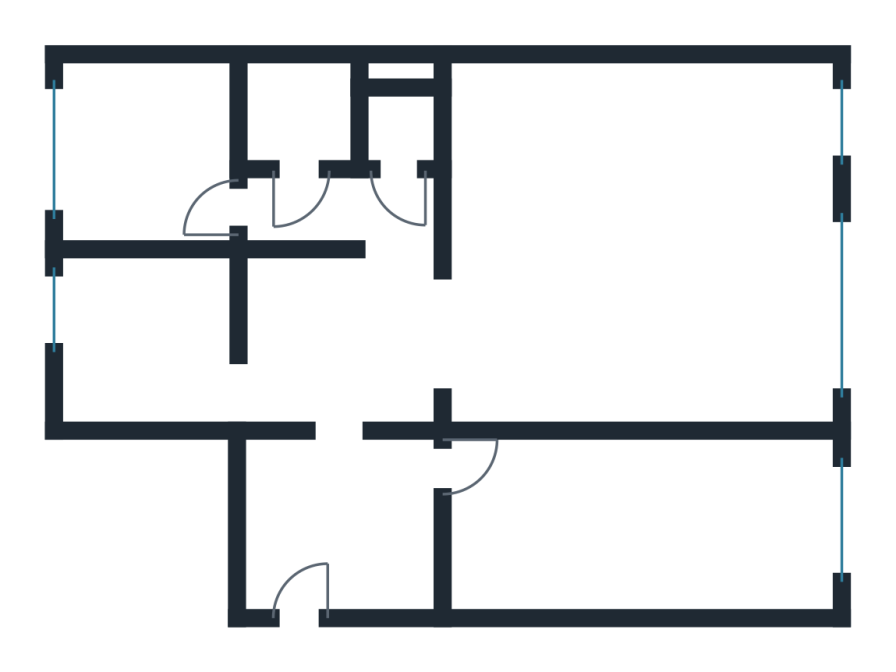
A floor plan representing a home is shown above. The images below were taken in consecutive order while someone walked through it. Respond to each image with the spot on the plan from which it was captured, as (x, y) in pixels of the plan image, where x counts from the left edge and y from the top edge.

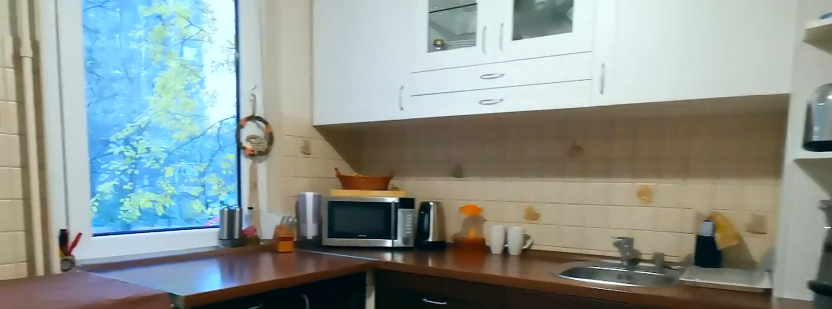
(150, 338)
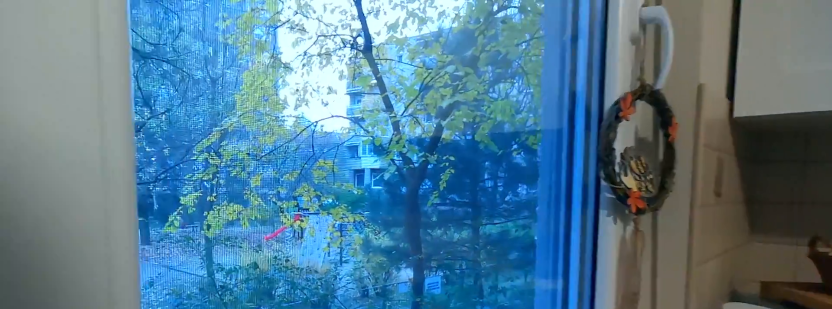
(67, 322)
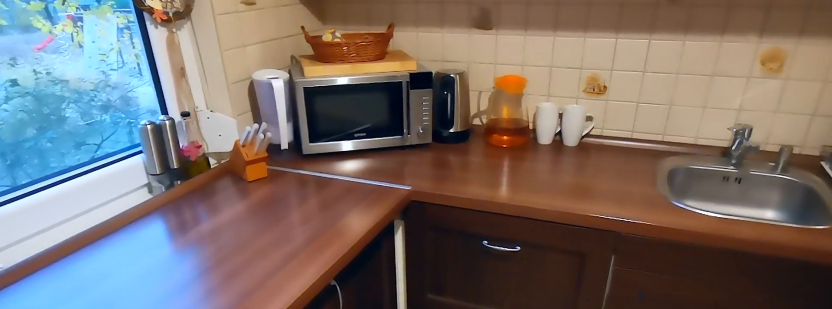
(158, 332)
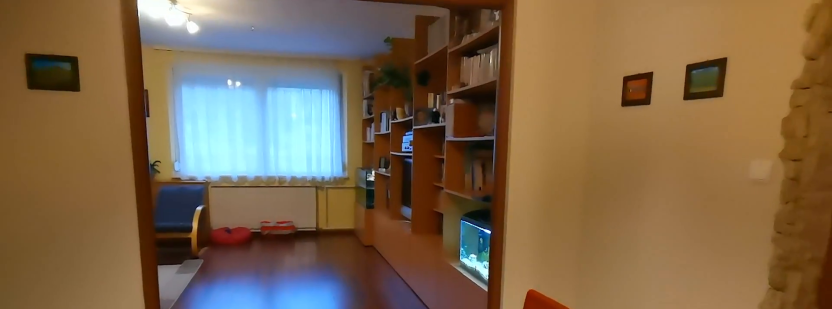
(377, 330)
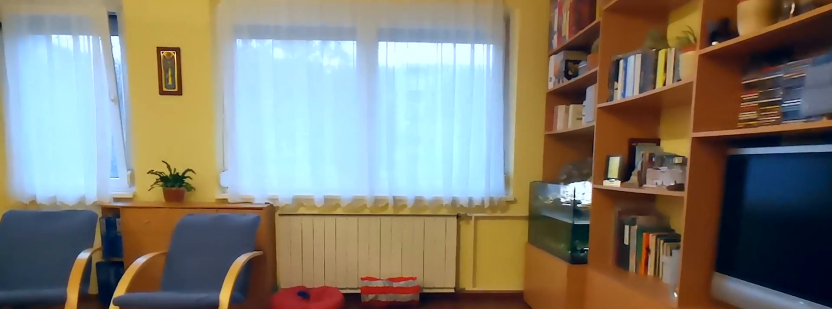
(512, 324)
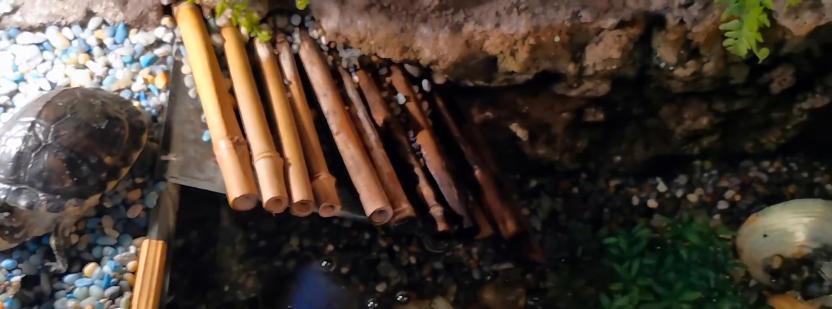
(545, 325)
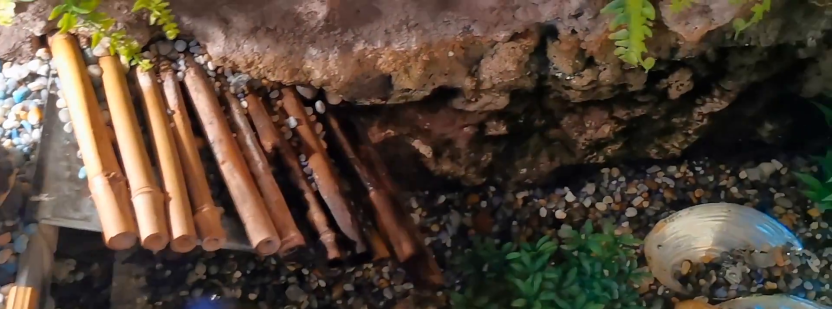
(544, 325)
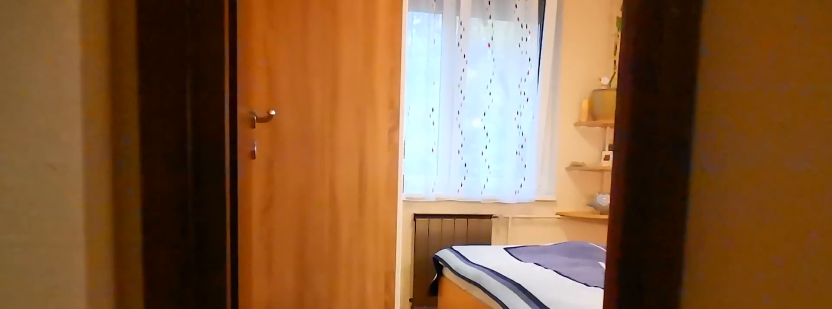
(304, 214)
